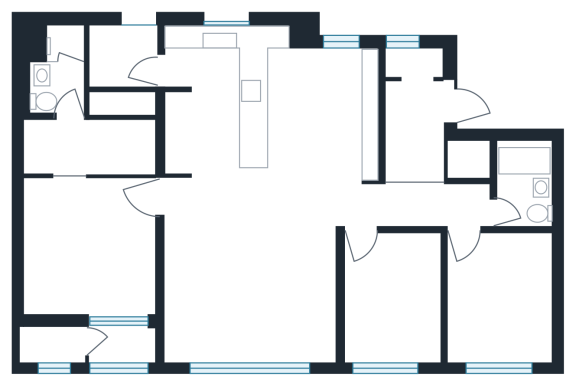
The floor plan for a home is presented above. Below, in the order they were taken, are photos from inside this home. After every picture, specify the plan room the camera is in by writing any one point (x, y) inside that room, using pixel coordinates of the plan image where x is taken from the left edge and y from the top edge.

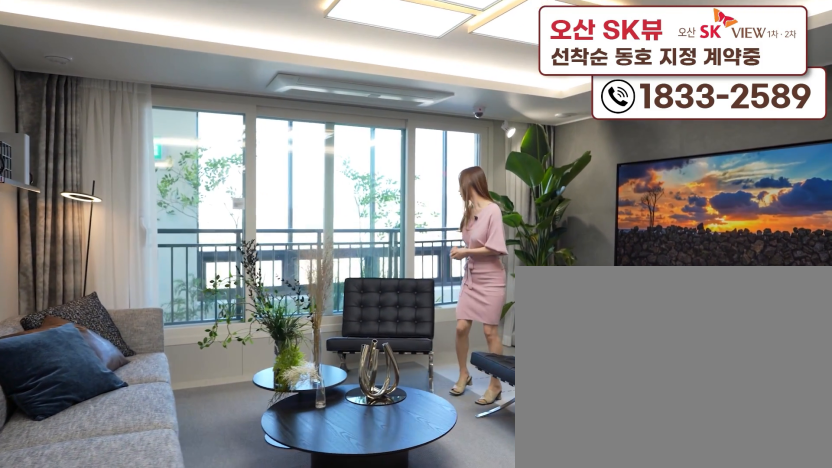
(253, 318)
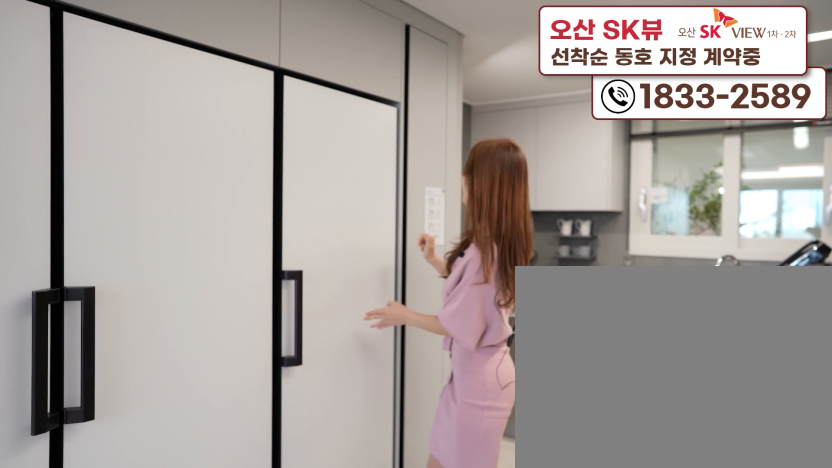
(229, 182)
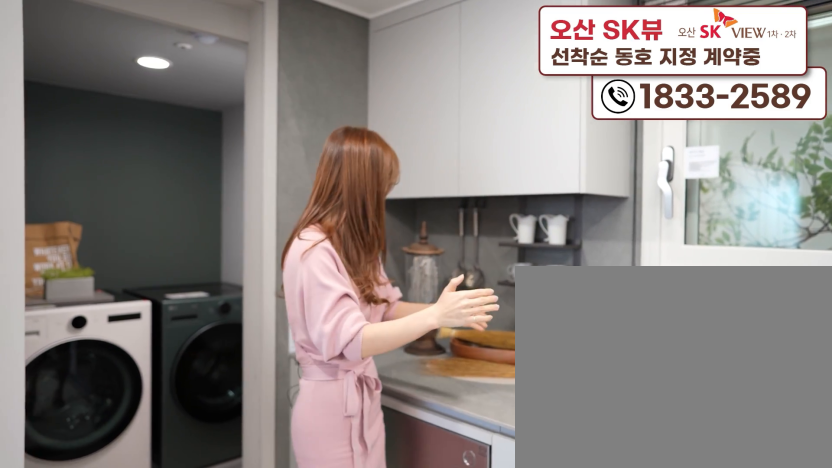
(229, 182)
